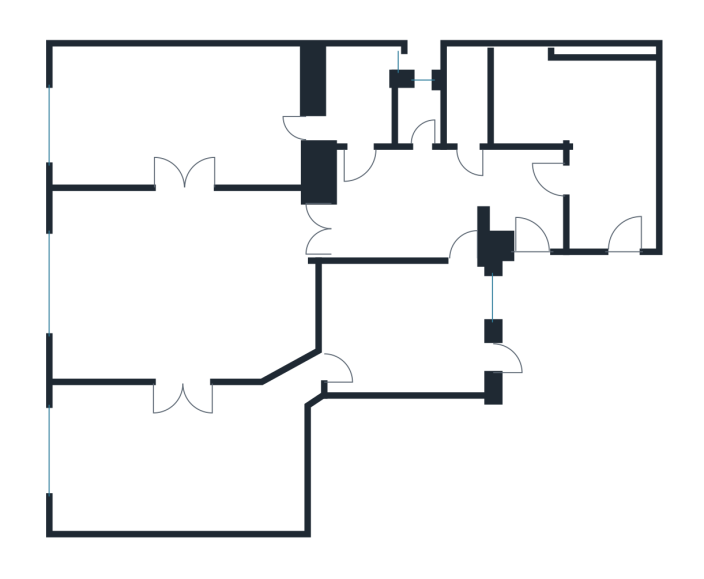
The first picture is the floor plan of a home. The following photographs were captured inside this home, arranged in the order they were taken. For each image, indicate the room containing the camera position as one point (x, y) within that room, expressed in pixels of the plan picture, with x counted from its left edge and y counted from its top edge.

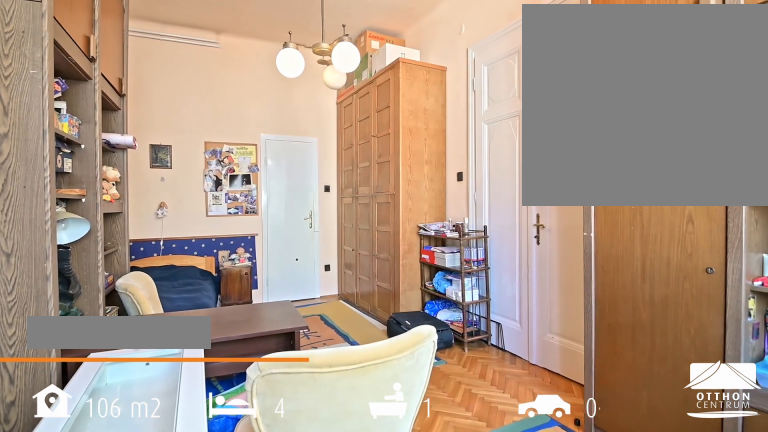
(181, 117)
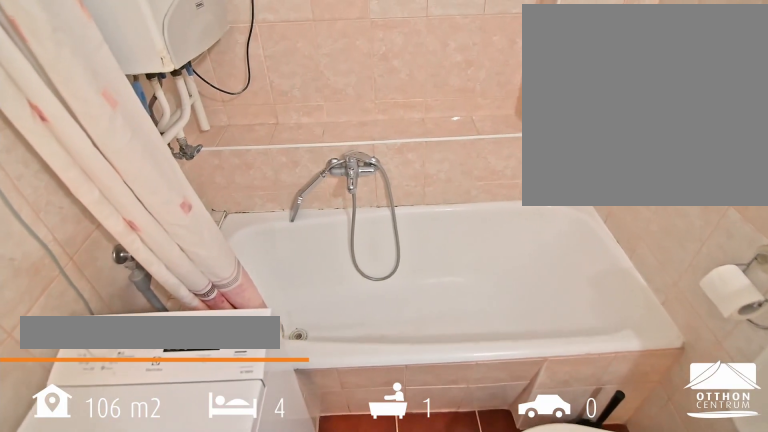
(358, 99)
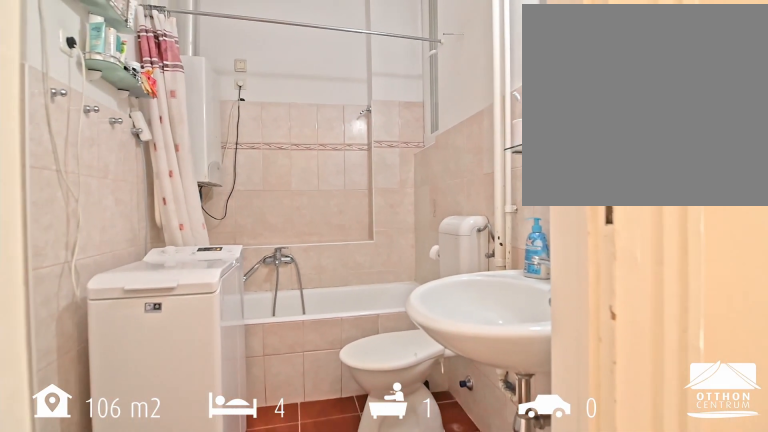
(358, 99)
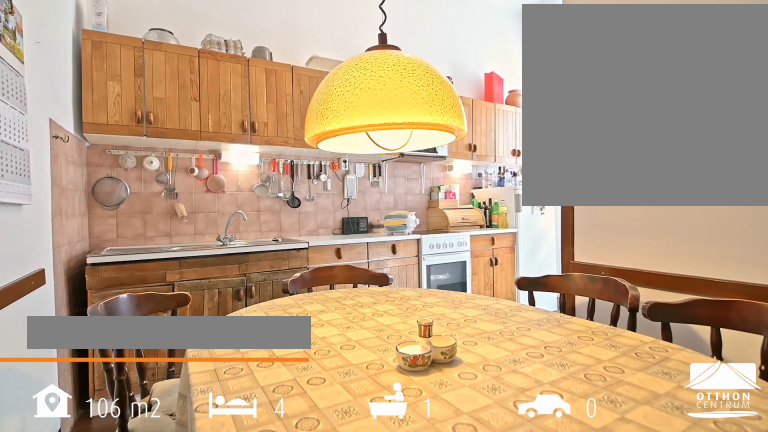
(598, 107)
